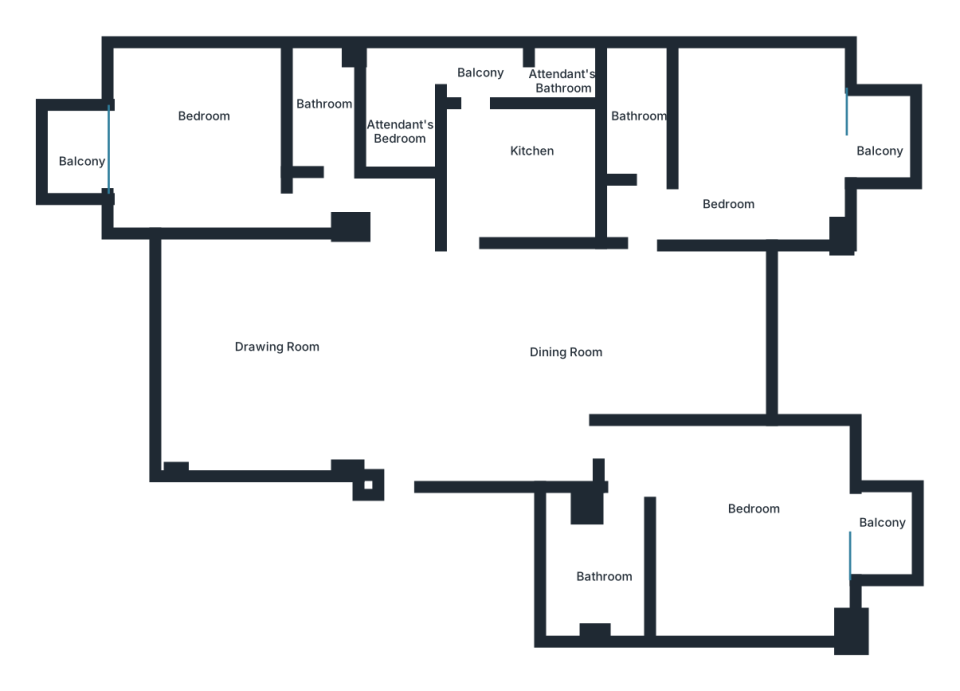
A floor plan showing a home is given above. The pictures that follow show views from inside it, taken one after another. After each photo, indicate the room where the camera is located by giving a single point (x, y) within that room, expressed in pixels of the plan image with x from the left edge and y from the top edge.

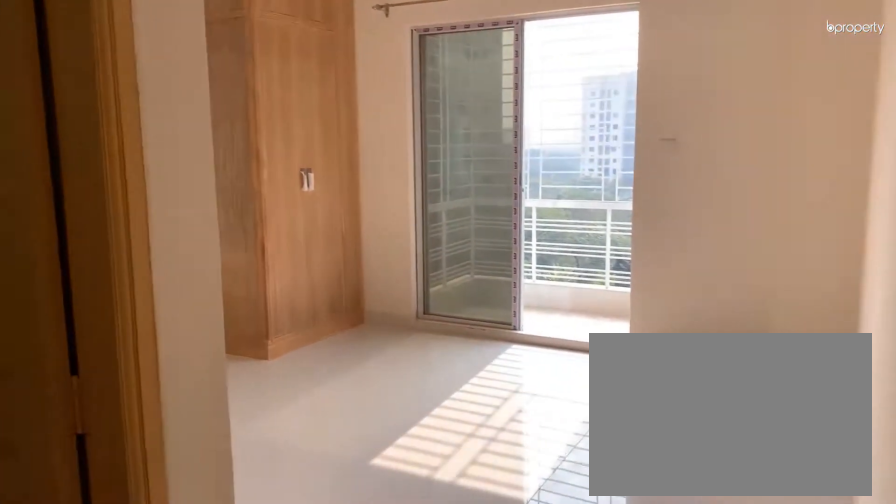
(760, 148)
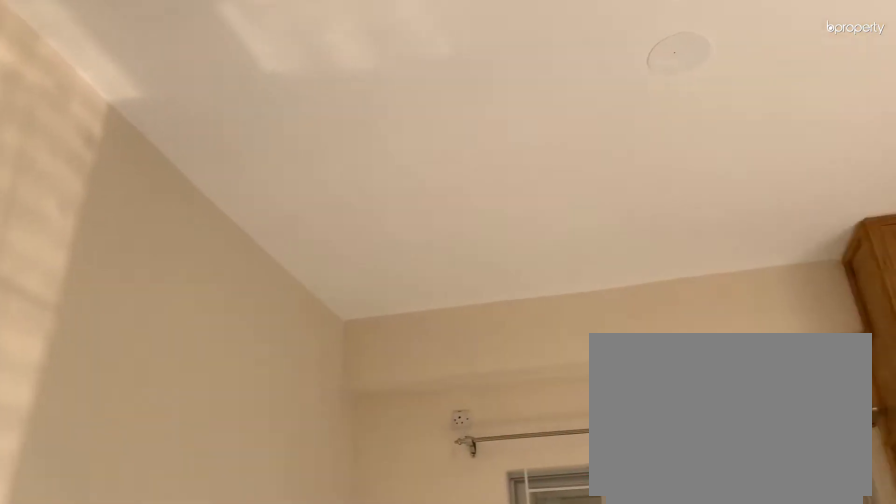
(760, 148)
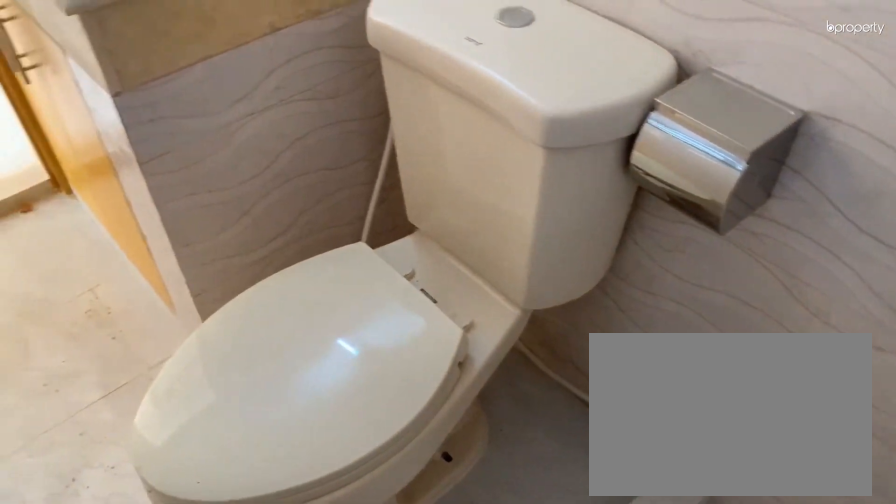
(639, 126)
